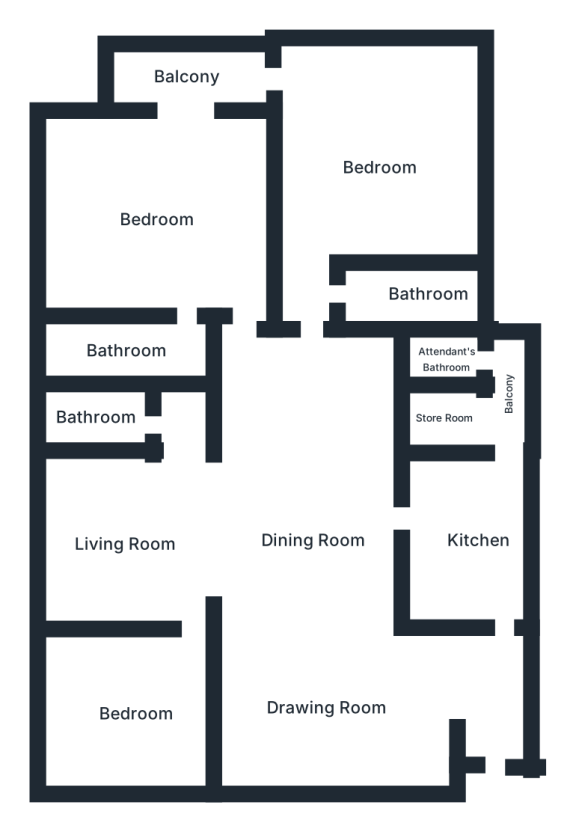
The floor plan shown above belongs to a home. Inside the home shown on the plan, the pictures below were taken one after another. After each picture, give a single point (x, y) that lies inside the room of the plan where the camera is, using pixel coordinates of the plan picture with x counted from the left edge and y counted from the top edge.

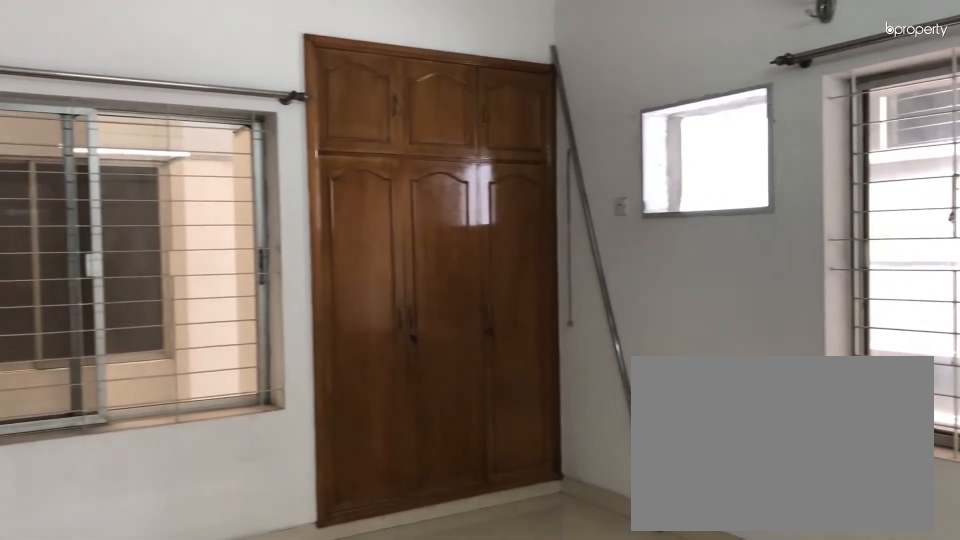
(137, 713)
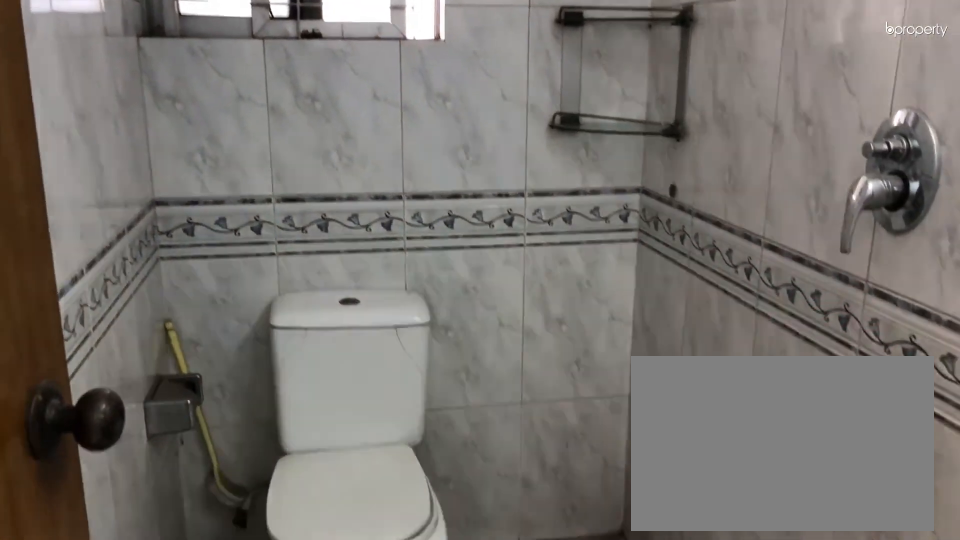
(108, 417)
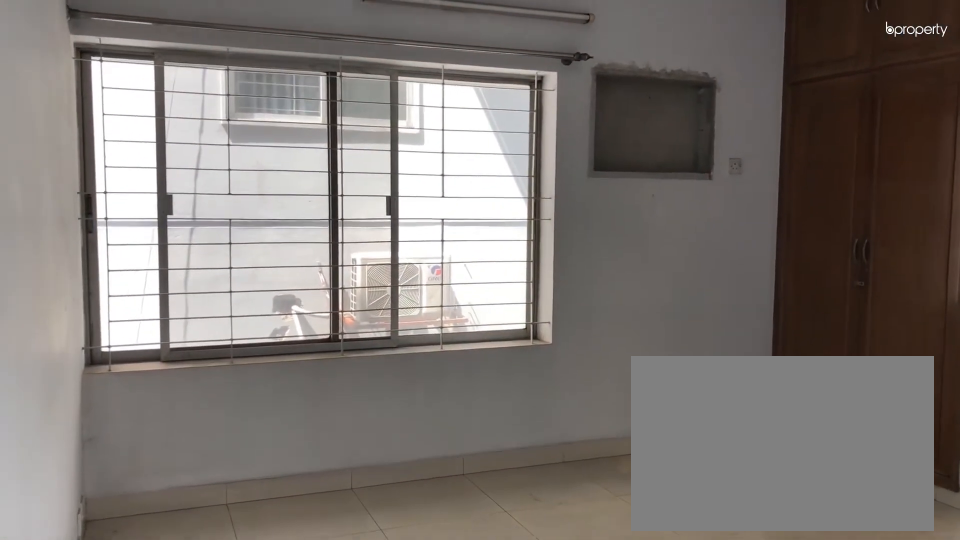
(161, 216)
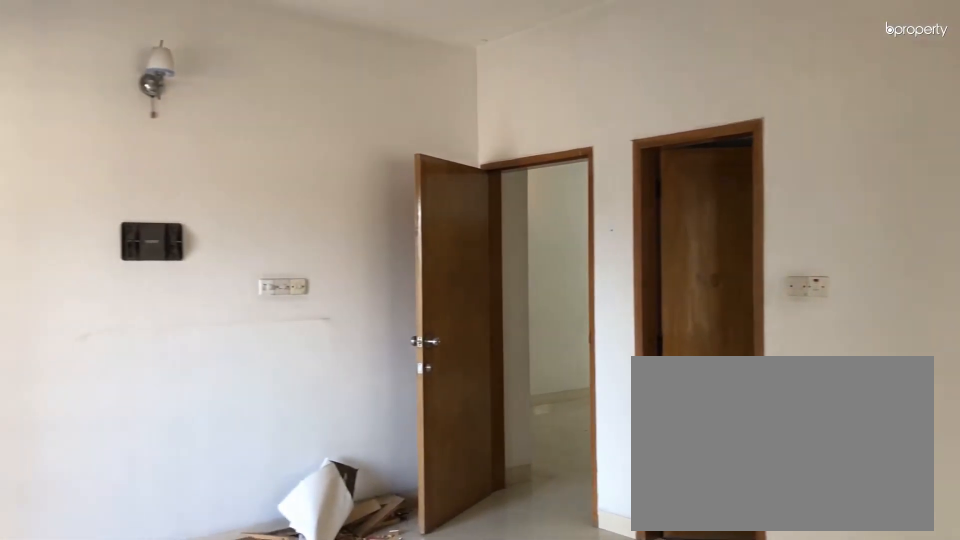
(161, 216)
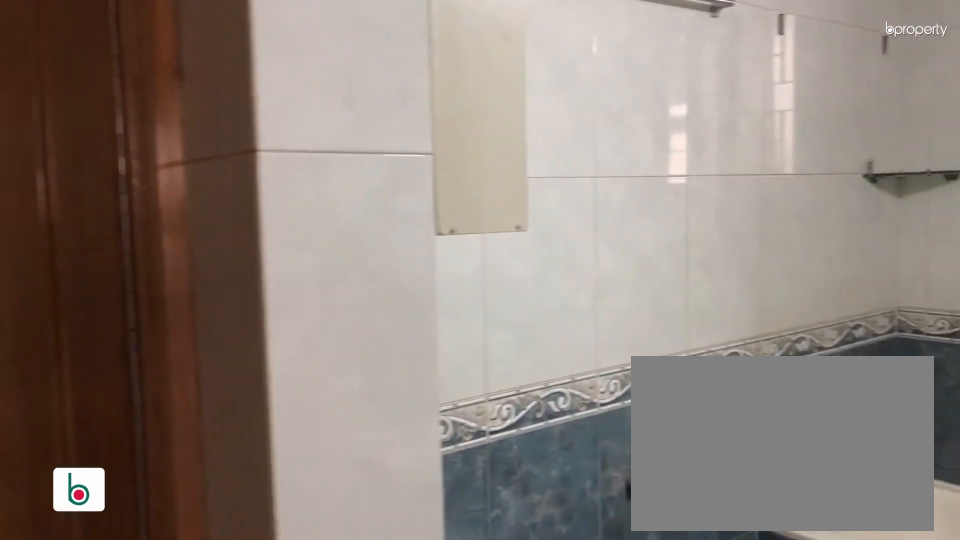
(125, 347)
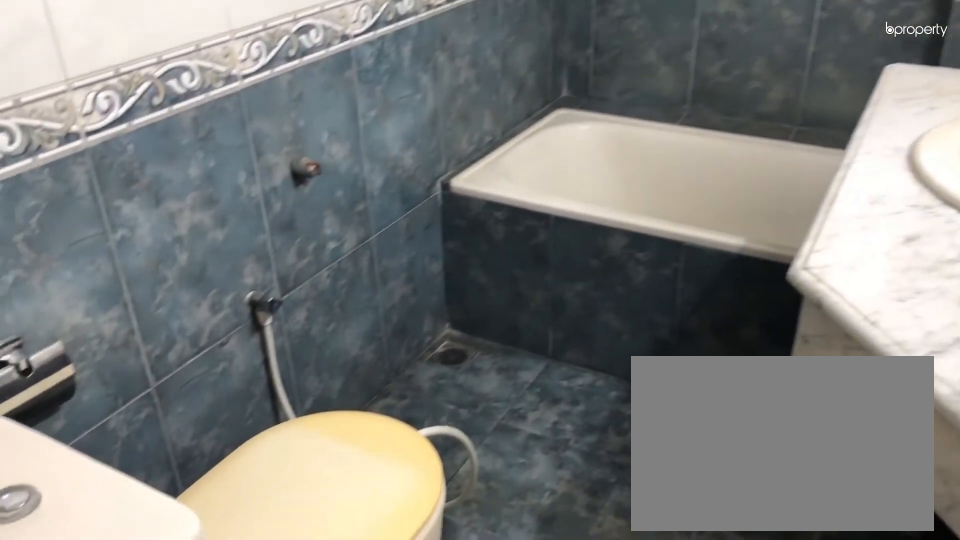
(125, 347)
